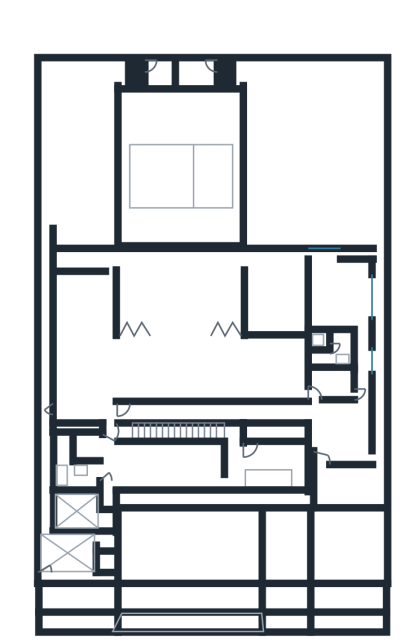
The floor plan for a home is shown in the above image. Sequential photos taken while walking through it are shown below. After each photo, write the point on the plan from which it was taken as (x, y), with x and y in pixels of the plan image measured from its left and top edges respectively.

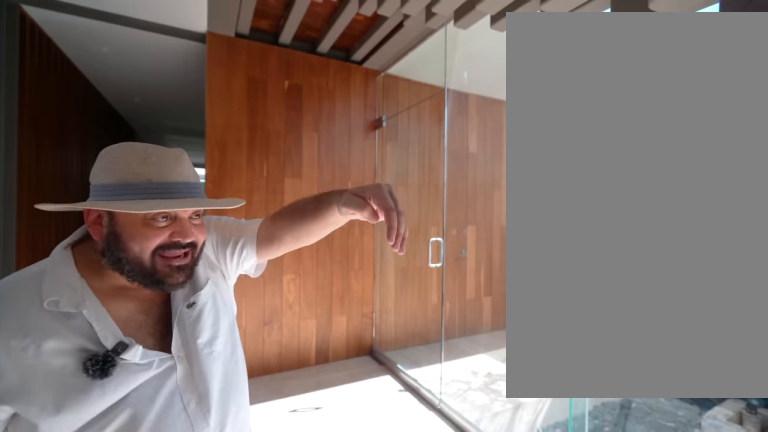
(213, 430)
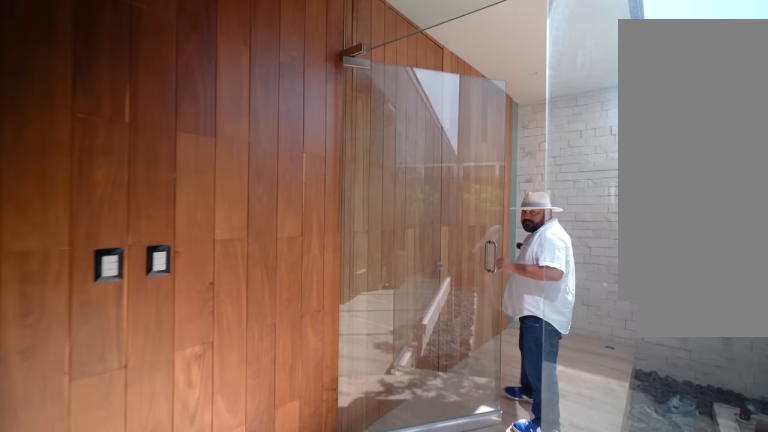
(213, 423)
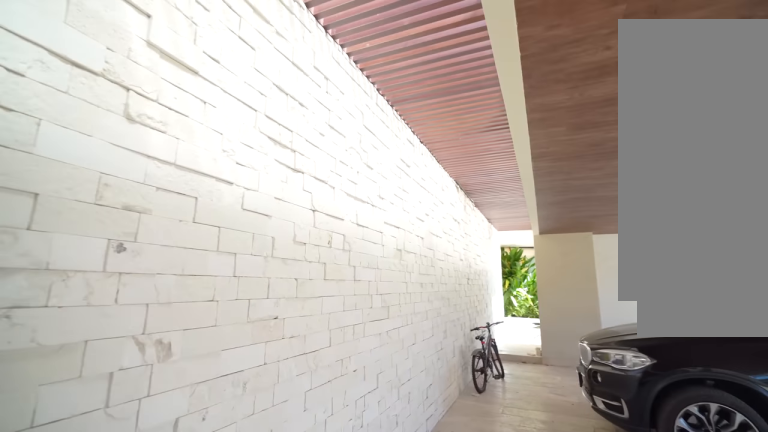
(129, 500)
